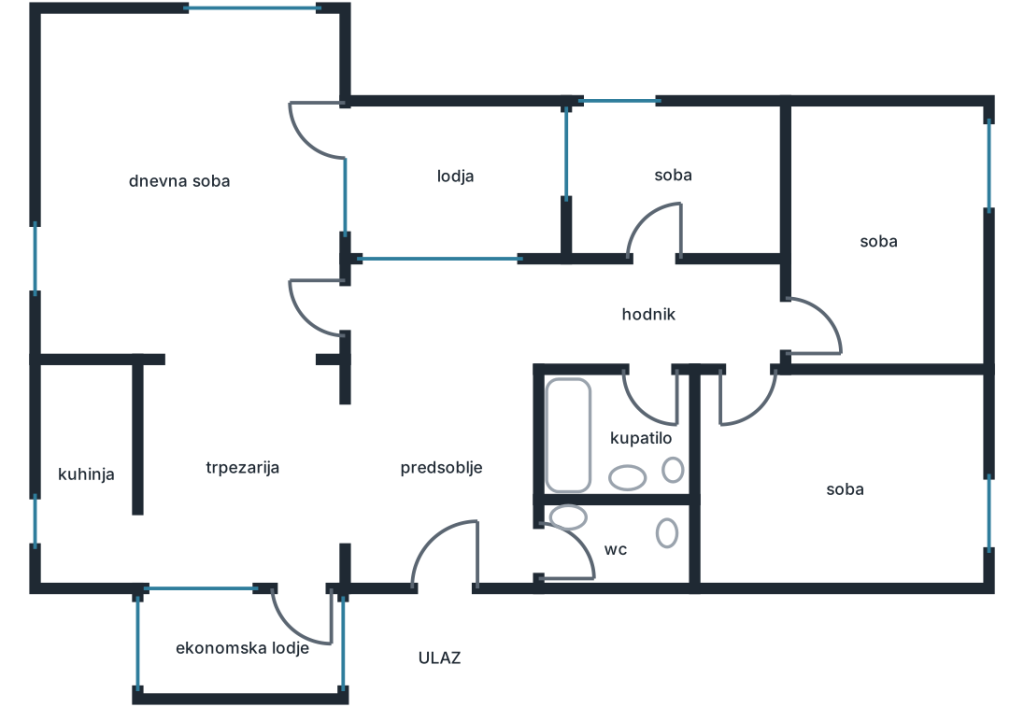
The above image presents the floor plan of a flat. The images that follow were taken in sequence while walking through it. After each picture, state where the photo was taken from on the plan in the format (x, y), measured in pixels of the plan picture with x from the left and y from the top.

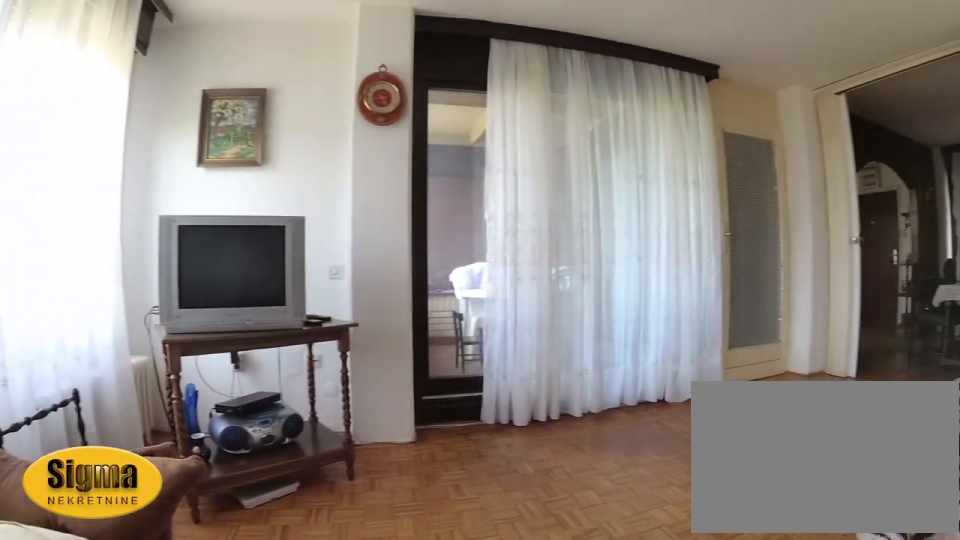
(94, 99)
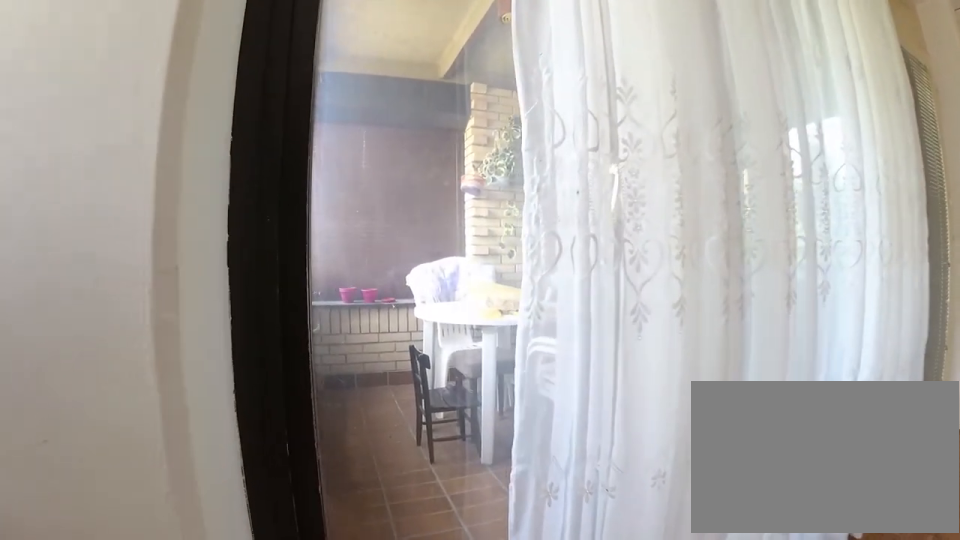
(243, 142)
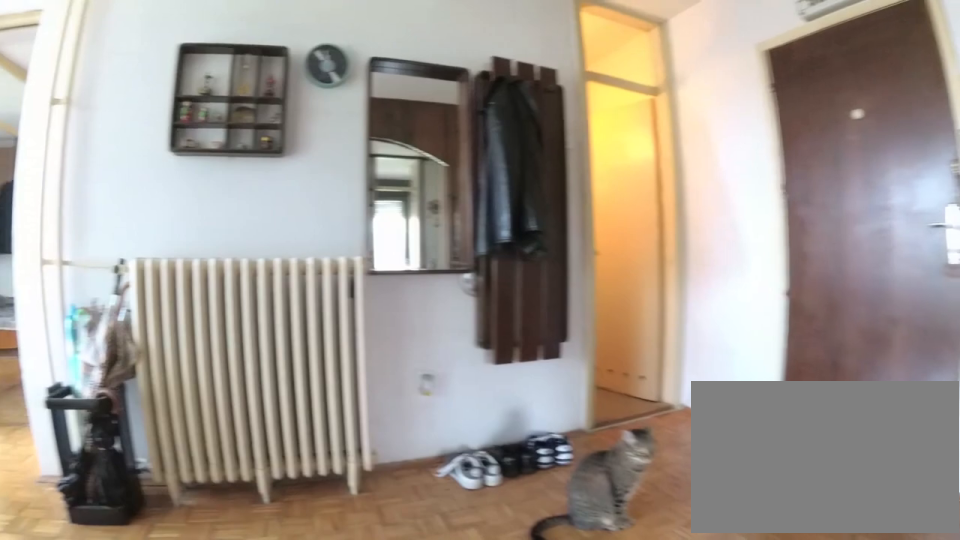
(308, 460)
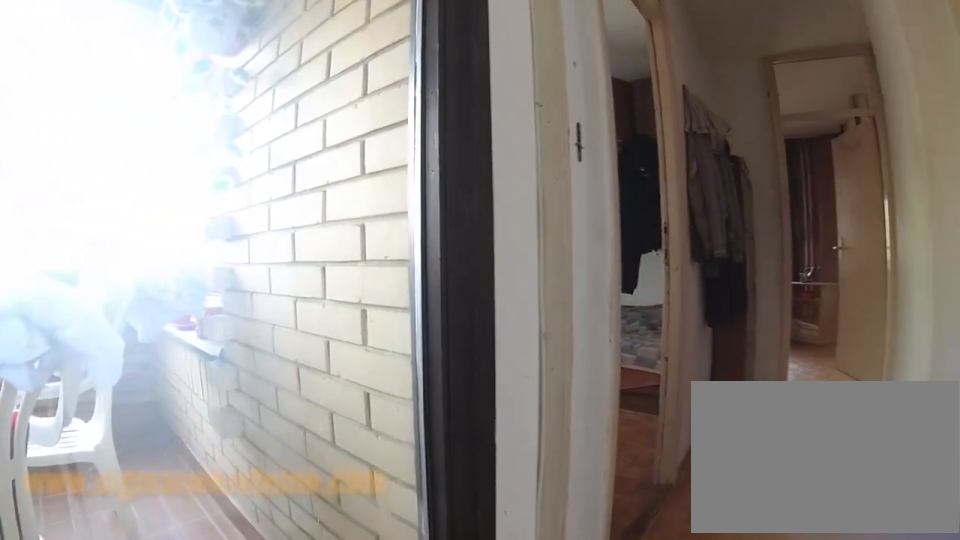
(461, 344)
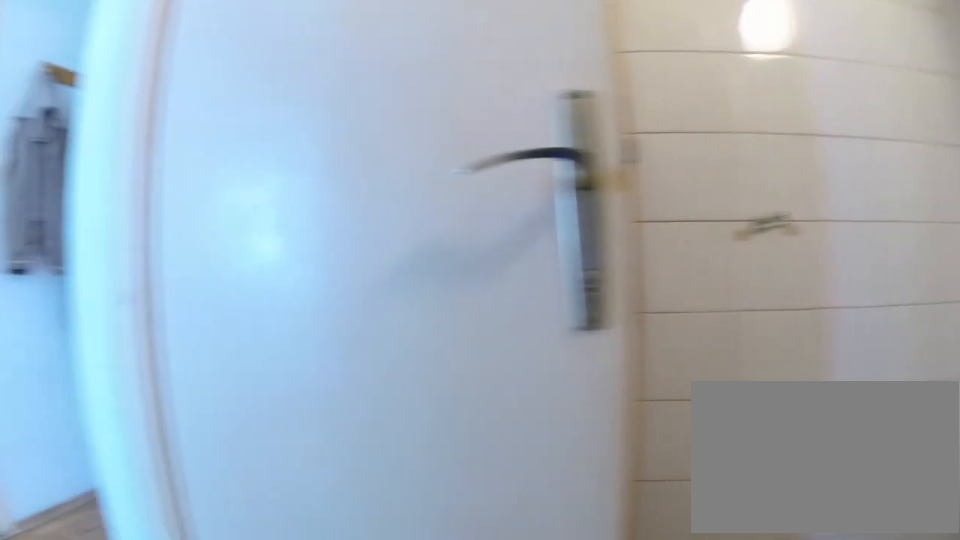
(582, 449)
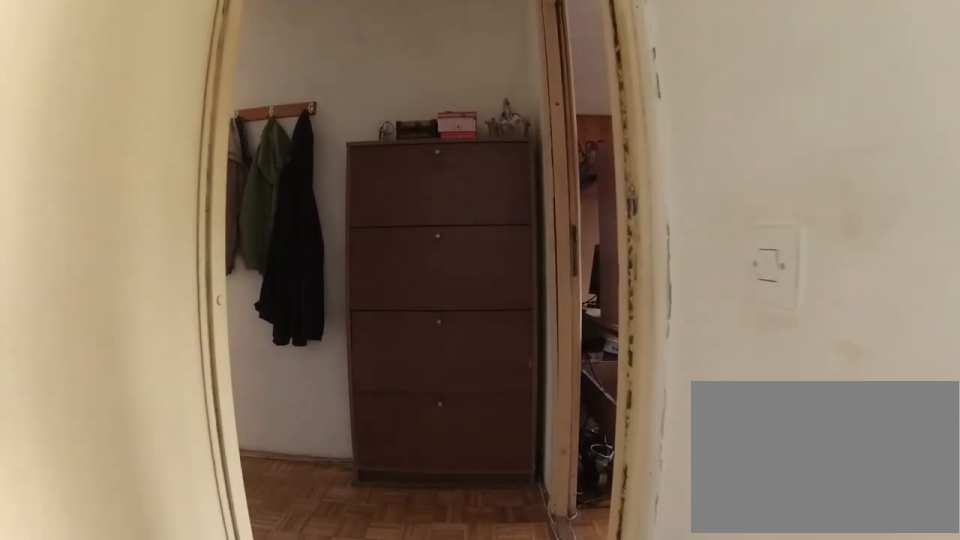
(733, 441)
